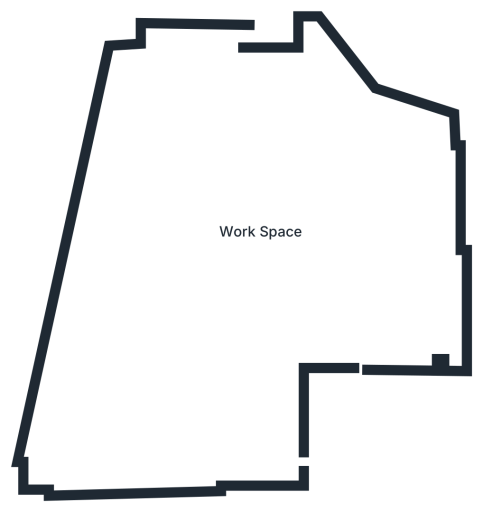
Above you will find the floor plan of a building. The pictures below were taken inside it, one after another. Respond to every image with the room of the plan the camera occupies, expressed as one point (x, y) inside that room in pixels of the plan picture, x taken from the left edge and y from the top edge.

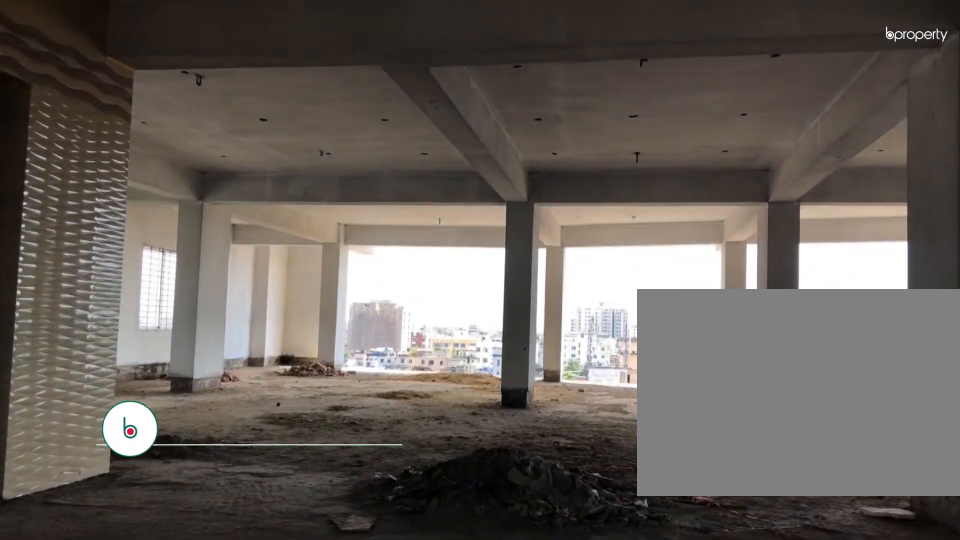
(343, 282)
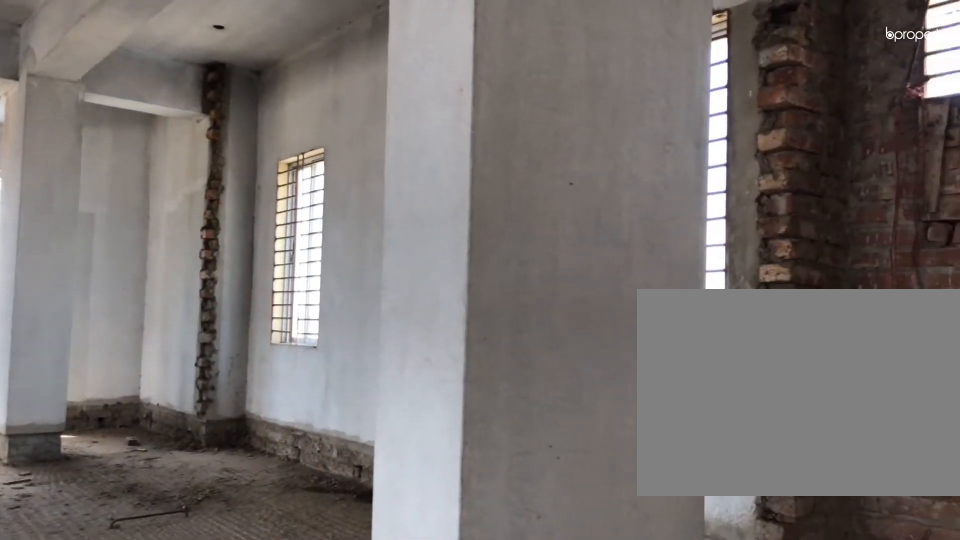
(343, 282)
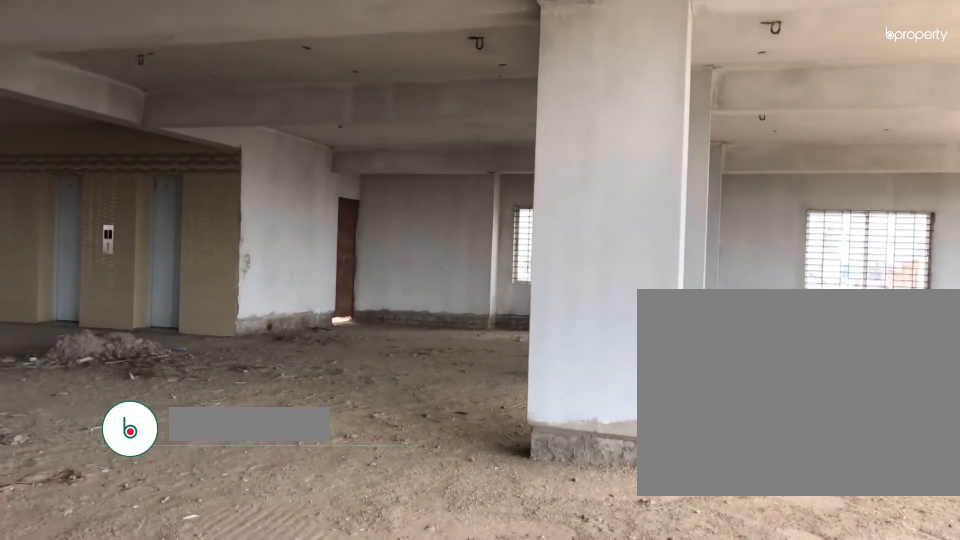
(249, 247)
